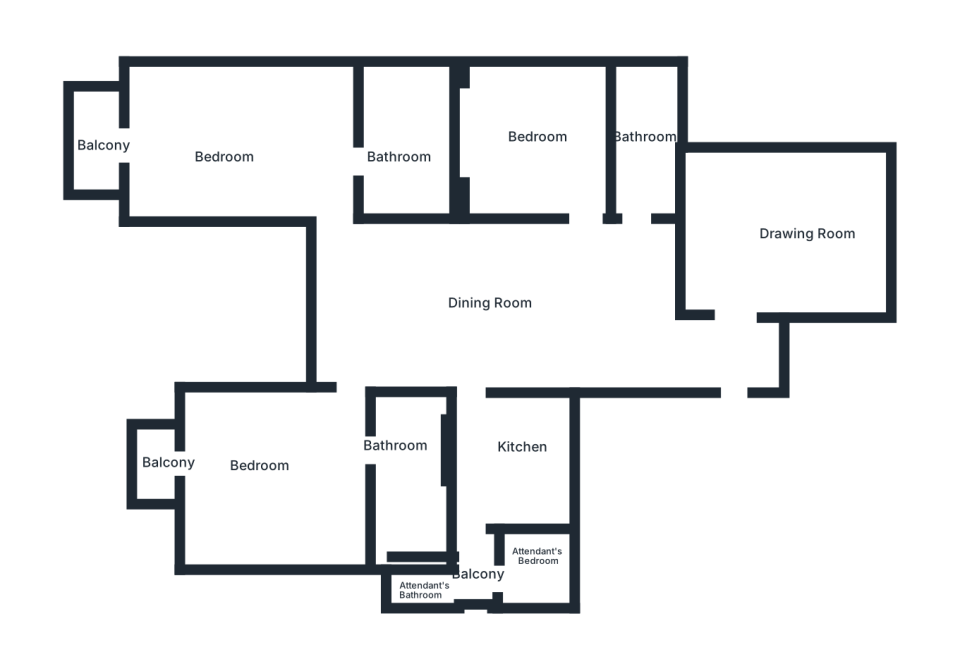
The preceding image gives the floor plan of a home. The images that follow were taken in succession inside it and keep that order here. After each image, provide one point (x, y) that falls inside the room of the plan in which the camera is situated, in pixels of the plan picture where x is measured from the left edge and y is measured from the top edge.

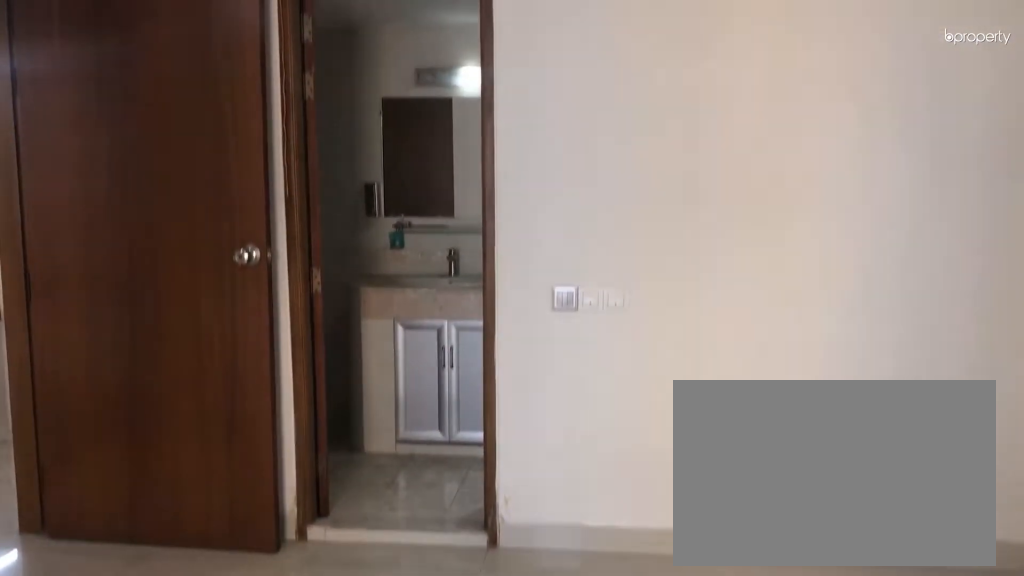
(262, 475)
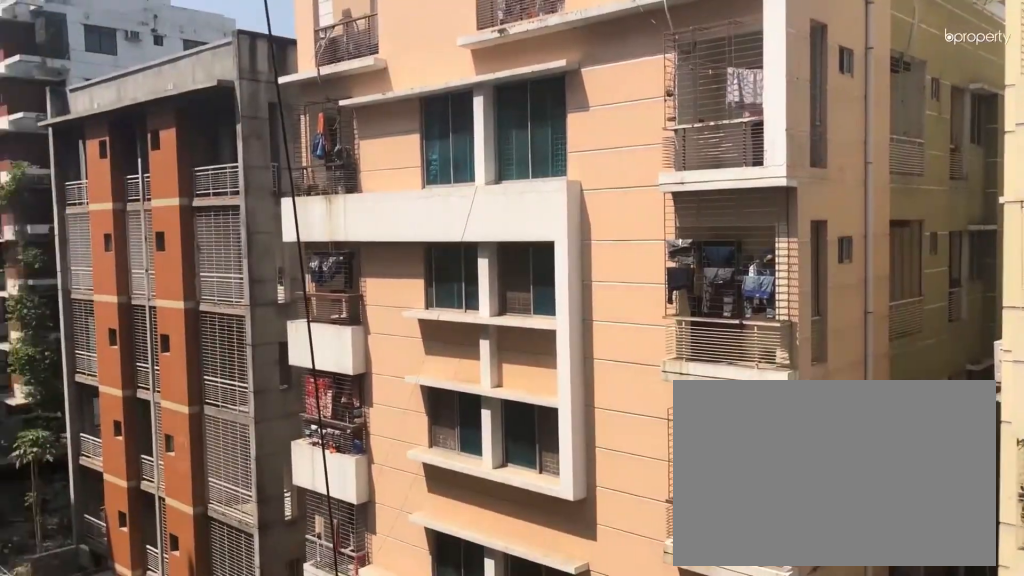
(163, 470)
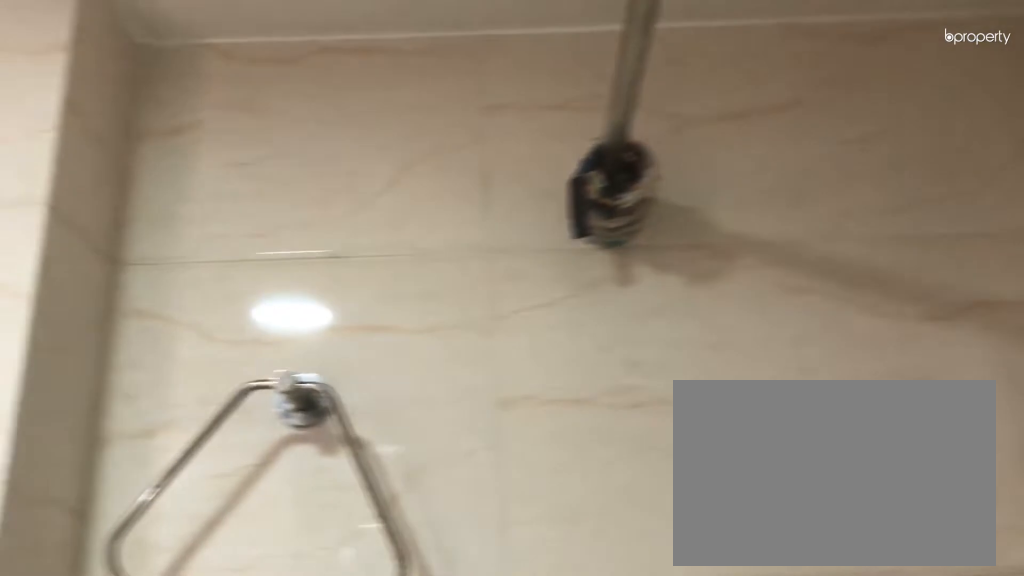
(413, 458)
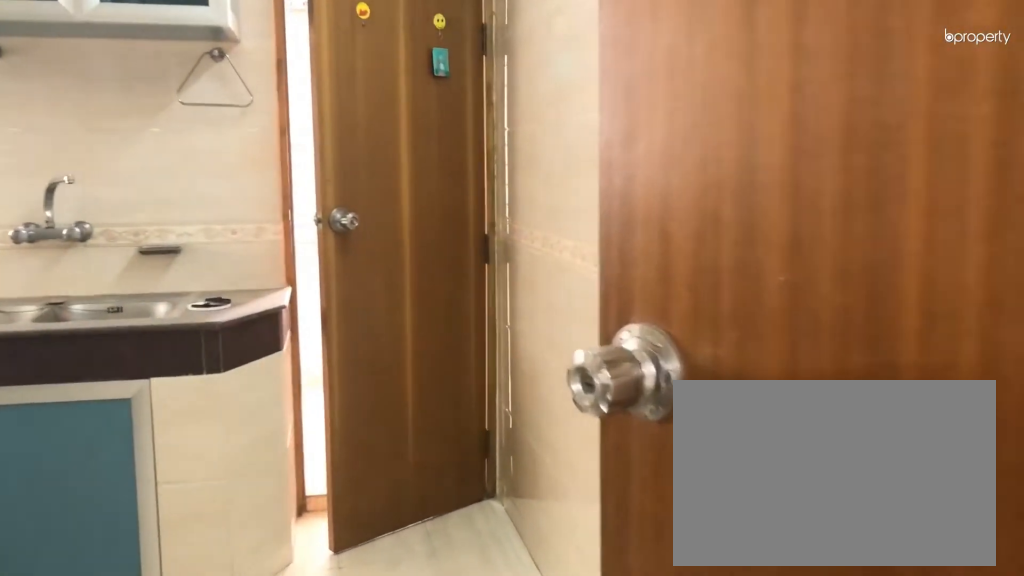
(519, 448)
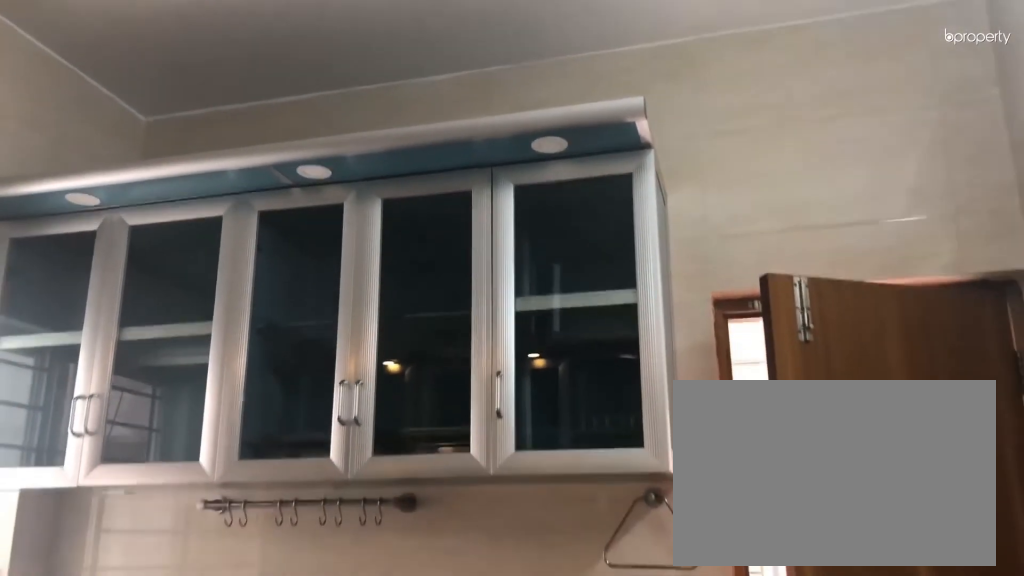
(518, 448)
